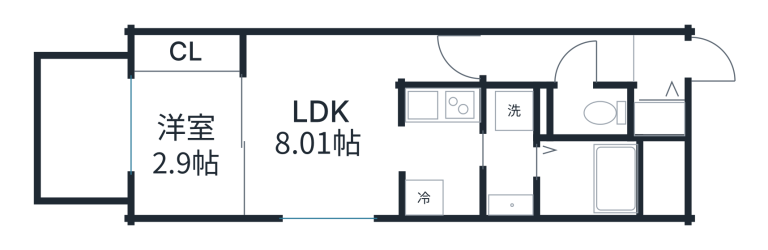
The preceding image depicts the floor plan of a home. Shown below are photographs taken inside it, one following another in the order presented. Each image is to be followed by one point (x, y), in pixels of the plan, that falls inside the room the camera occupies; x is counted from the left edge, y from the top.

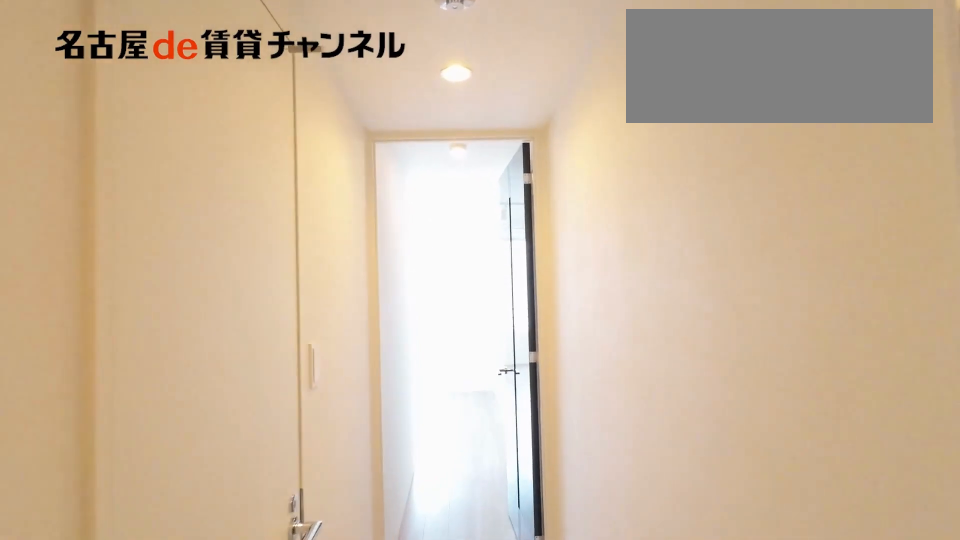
(659, 66)
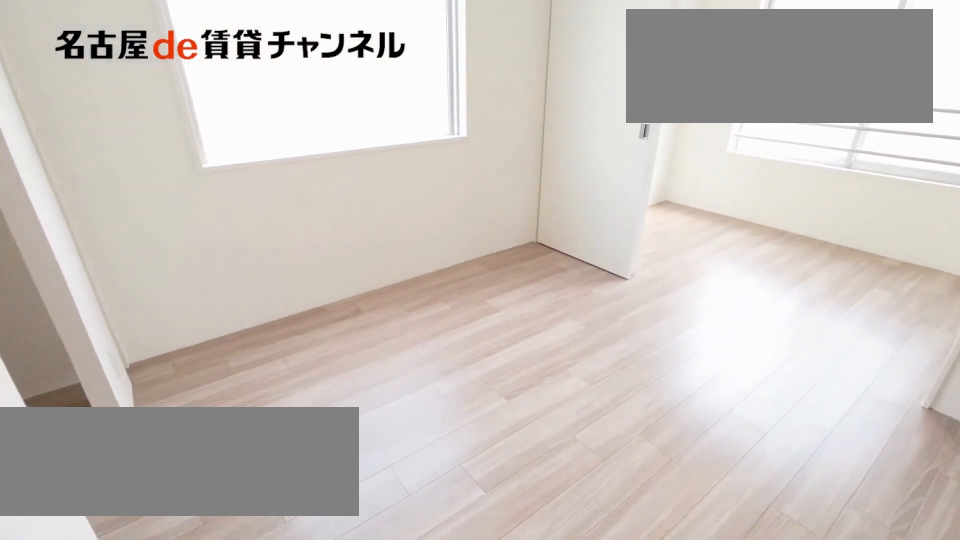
(334, 115)
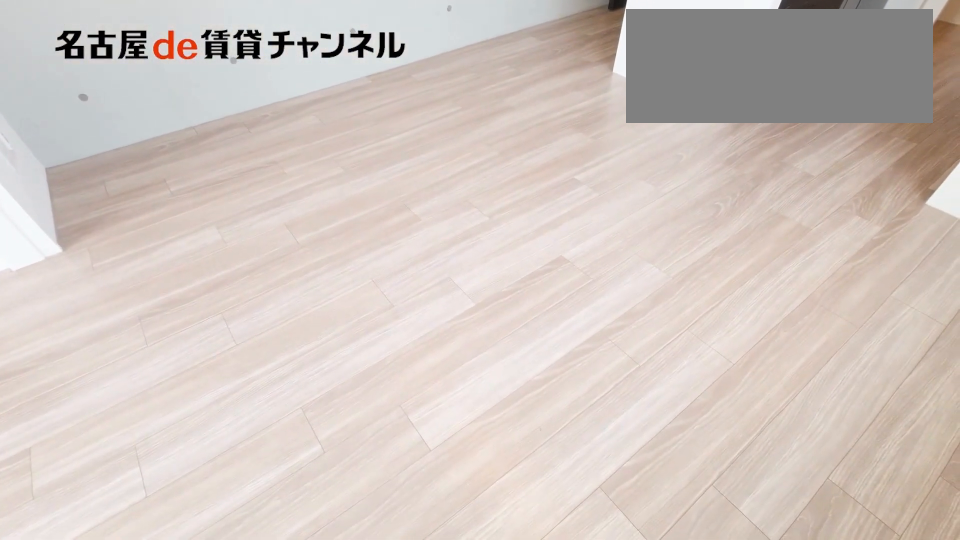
(334, 115)
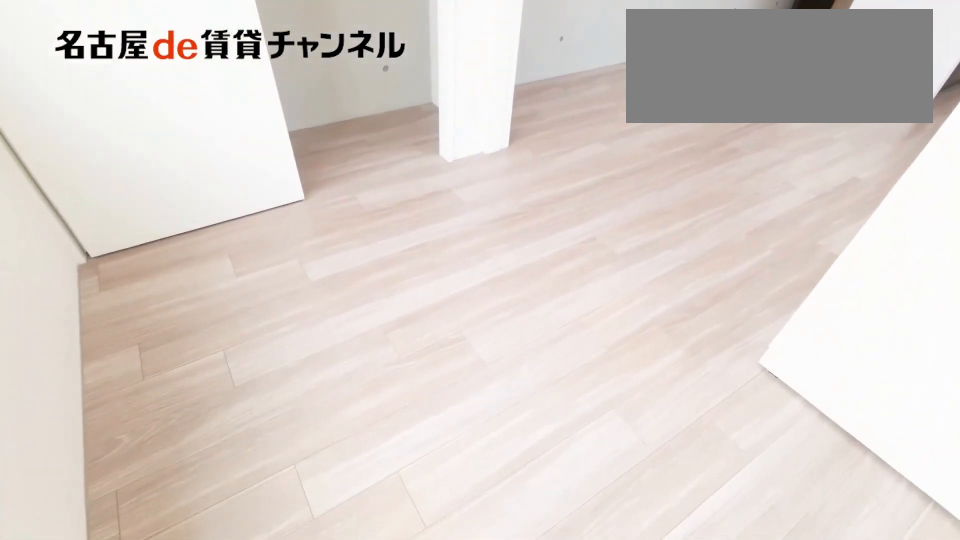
(185, 145)
